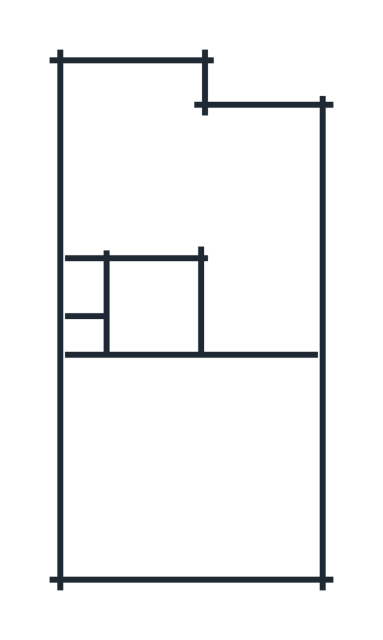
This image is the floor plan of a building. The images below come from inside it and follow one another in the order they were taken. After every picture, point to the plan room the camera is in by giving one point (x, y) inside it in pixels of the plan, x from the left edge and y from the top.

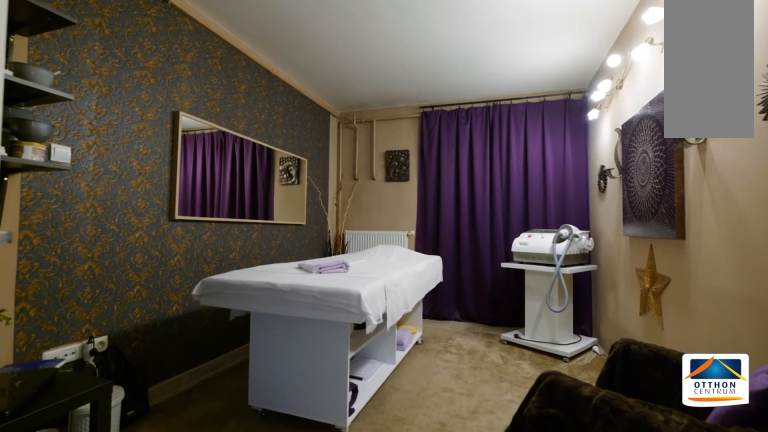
(265, 475)
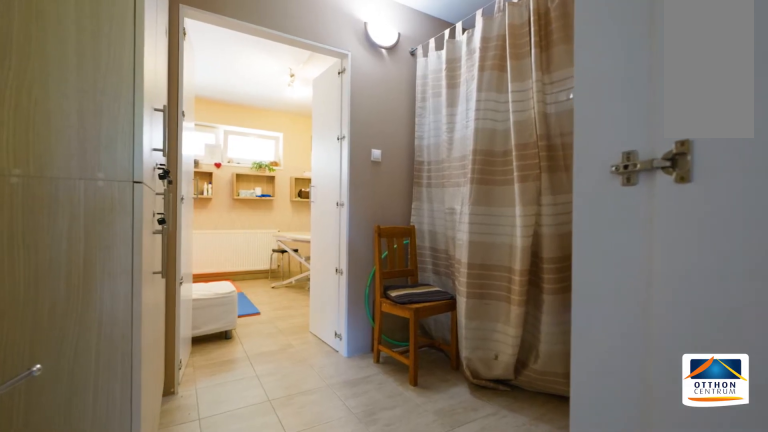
(258, 297)
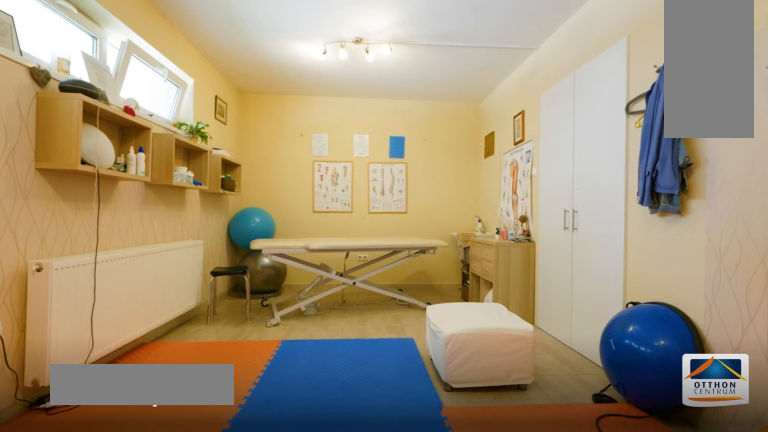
(172, 172)
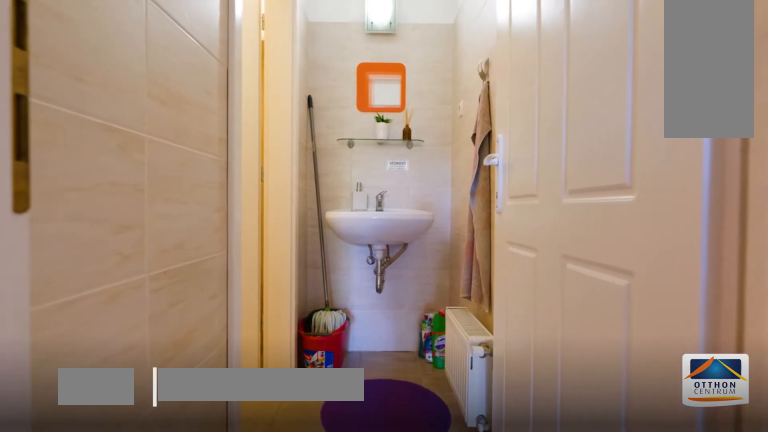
(142, 292)
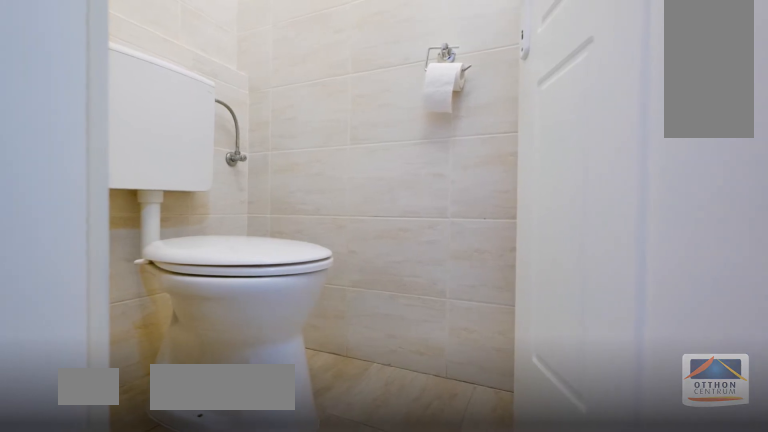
(142, 291)
